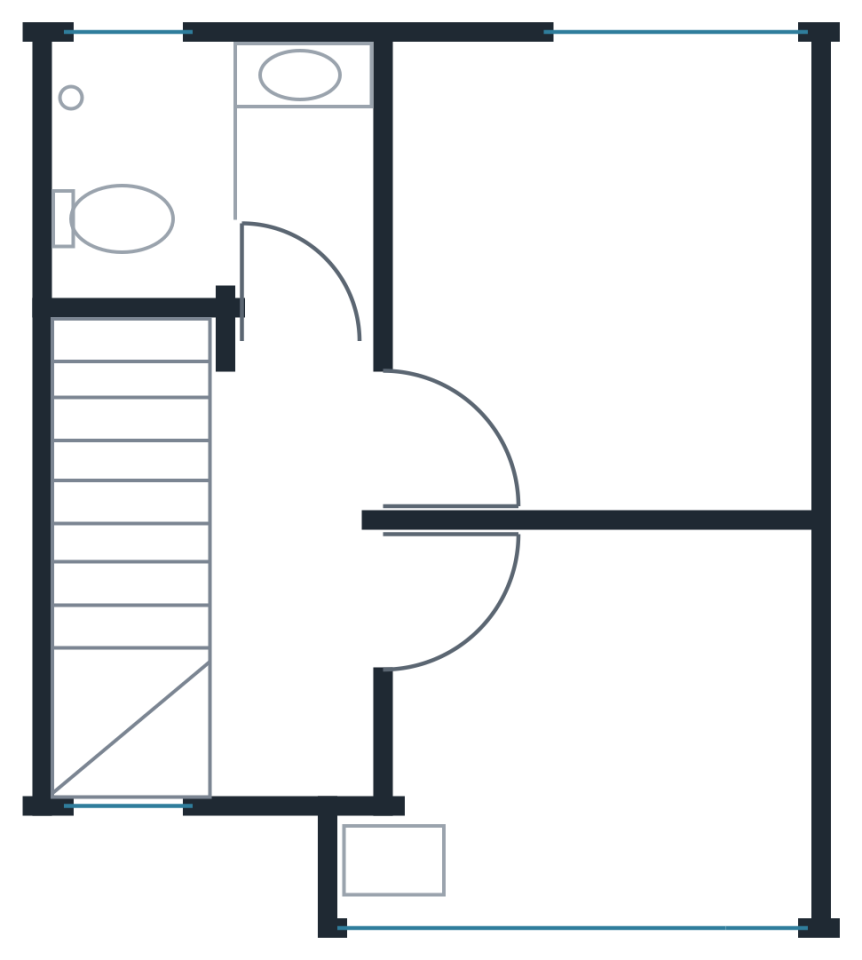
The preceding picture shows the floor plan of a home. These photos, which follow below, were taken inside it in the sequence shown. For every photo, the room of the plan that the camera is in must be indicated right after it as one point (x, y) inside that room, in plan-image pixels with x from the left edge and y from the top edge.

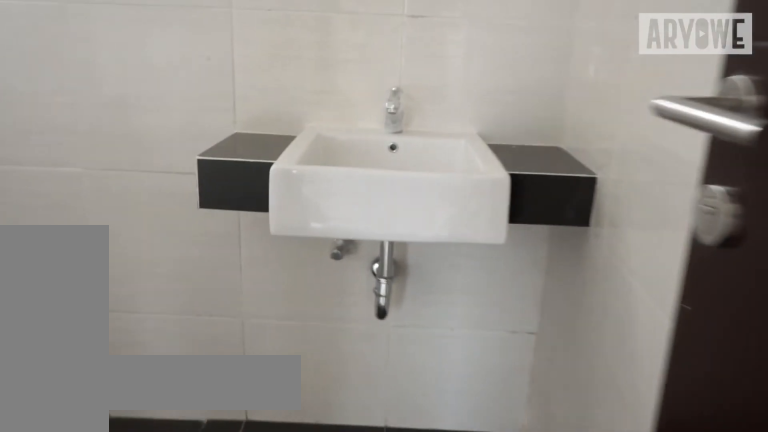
(222, 180)
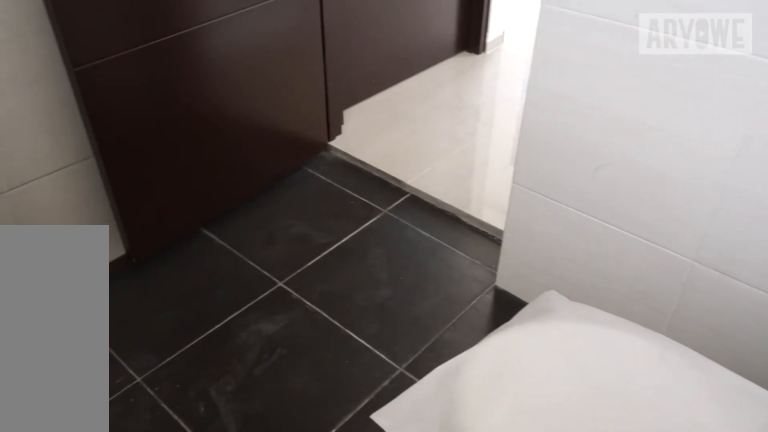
(222, 180)
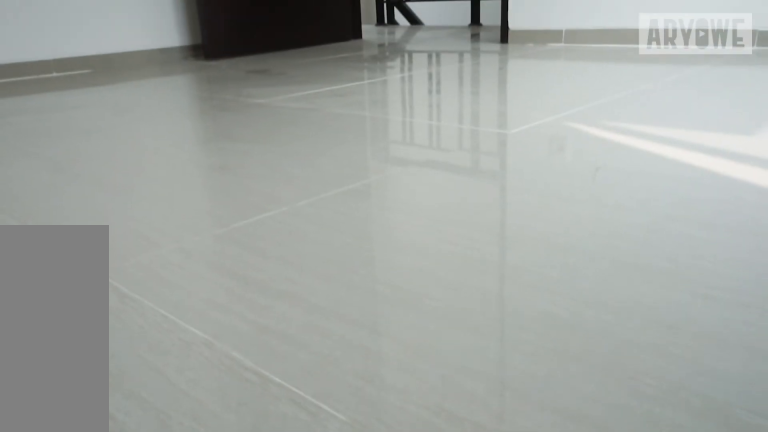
(597, 275)
